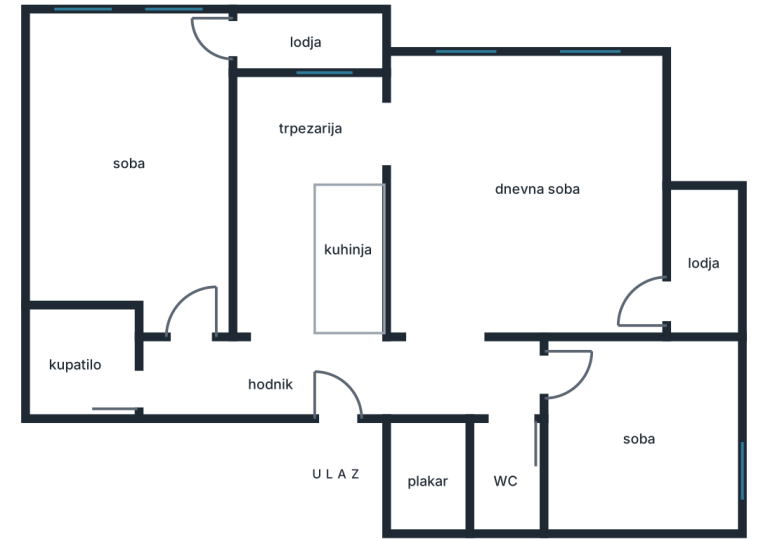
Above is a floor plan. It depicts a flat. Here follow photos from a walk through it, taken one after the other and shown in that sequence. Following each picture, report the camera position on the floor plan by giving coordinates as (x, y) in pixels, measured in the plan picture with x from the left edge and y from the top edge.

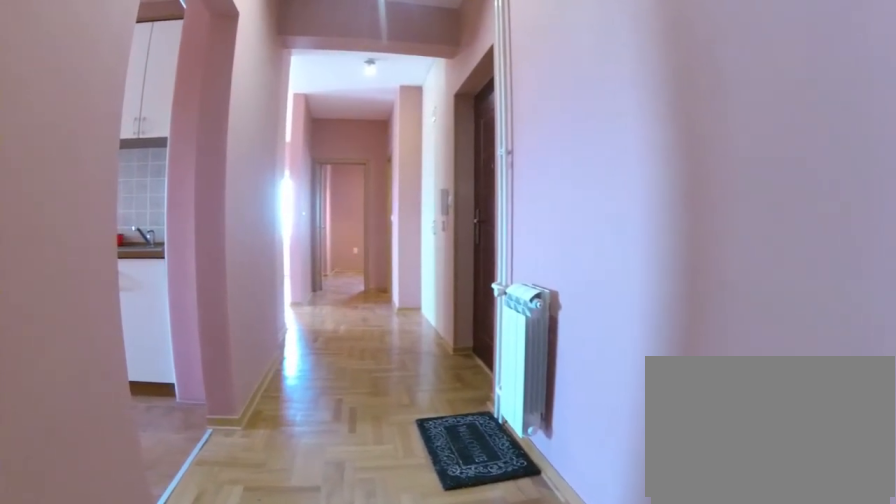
(179, 374)
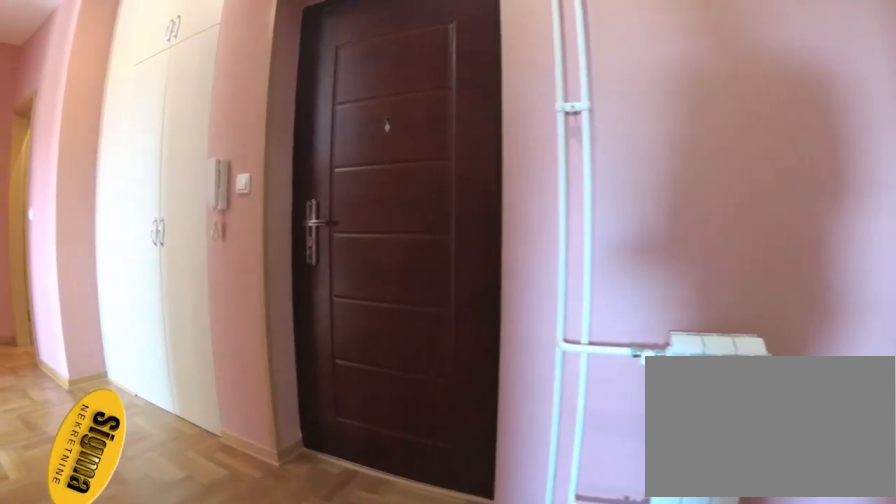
(263, 340)
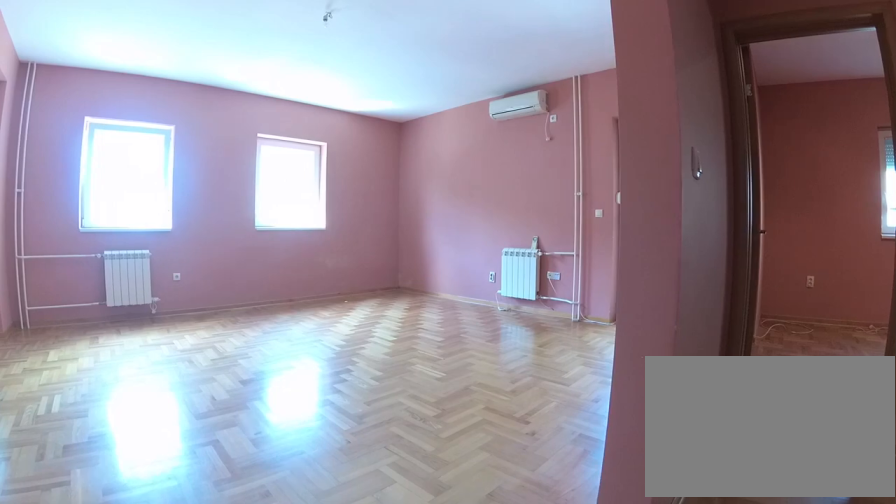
(417, 378)
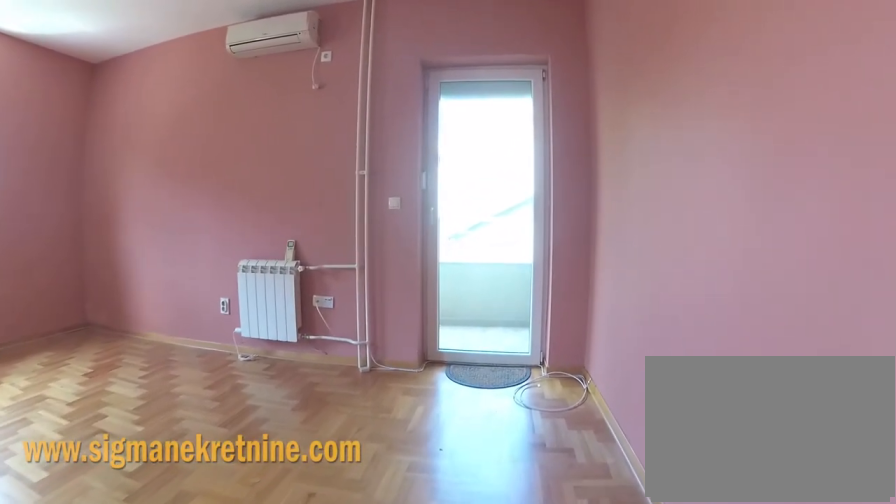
(500, 303)
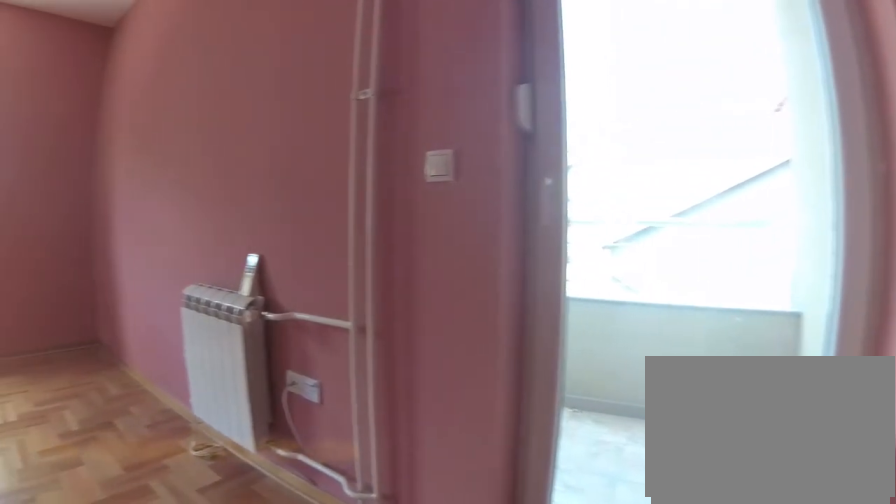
(612, 303)
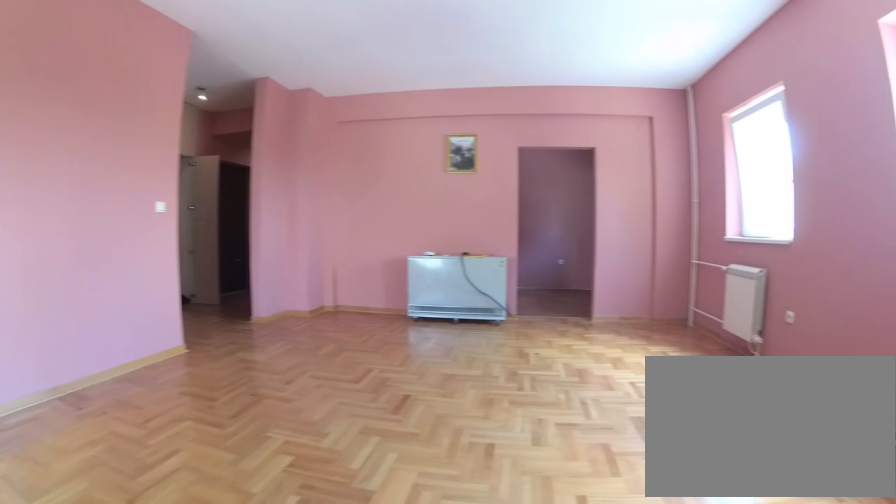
(640, 167)
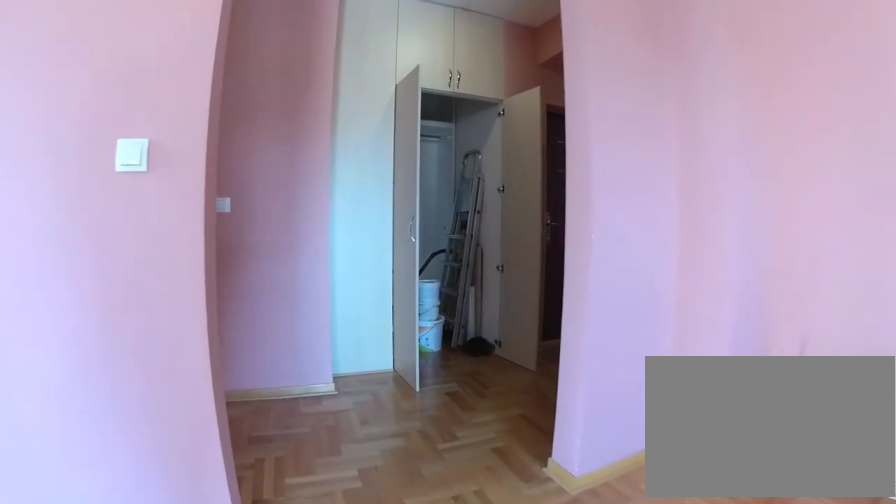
(458, 271)
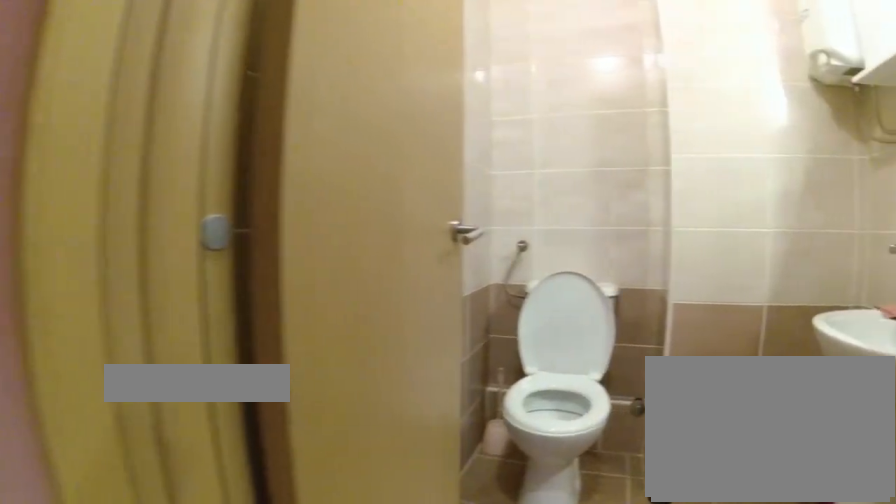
(476, 386)
